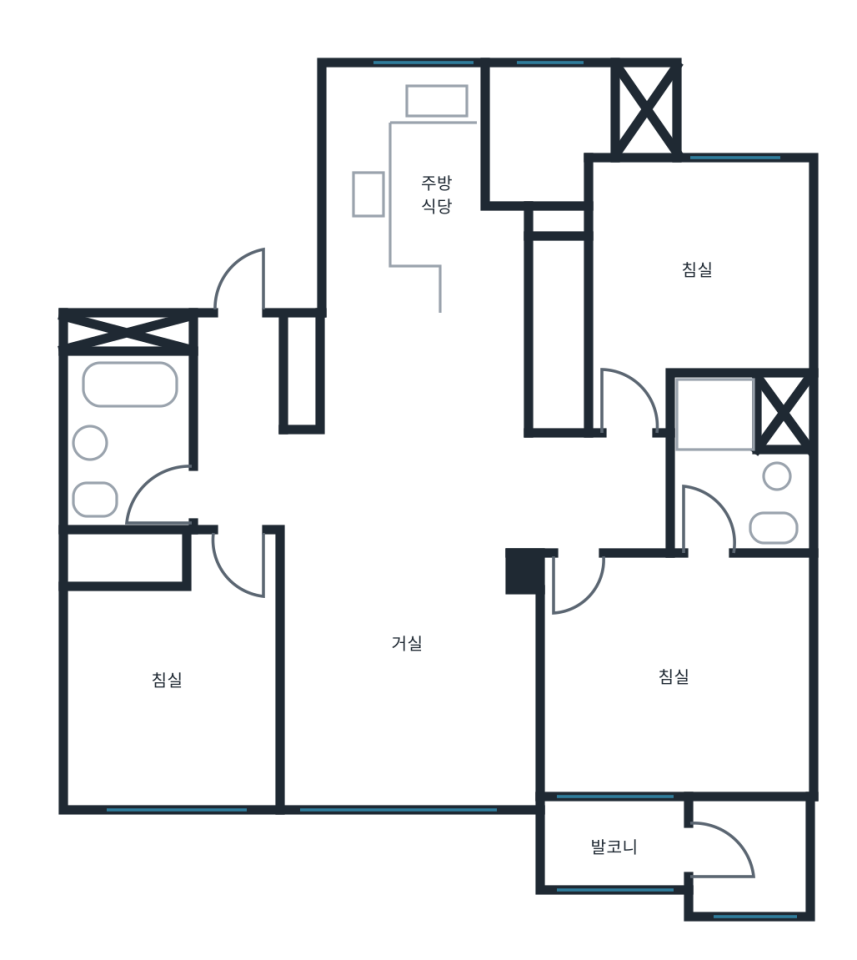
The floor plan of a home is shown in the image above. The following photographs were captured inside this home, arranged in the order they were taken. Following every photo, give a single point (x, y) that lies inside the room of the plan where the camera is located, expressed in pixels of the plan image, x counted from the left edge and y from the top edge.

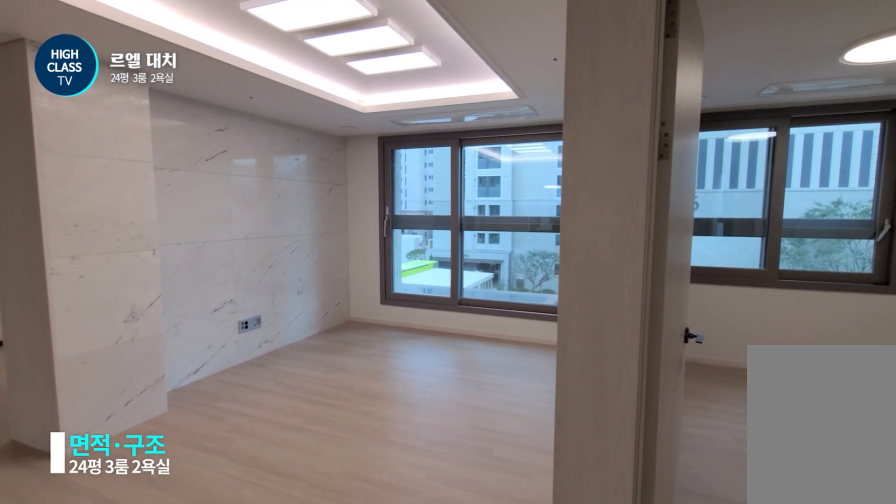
(262, 481)
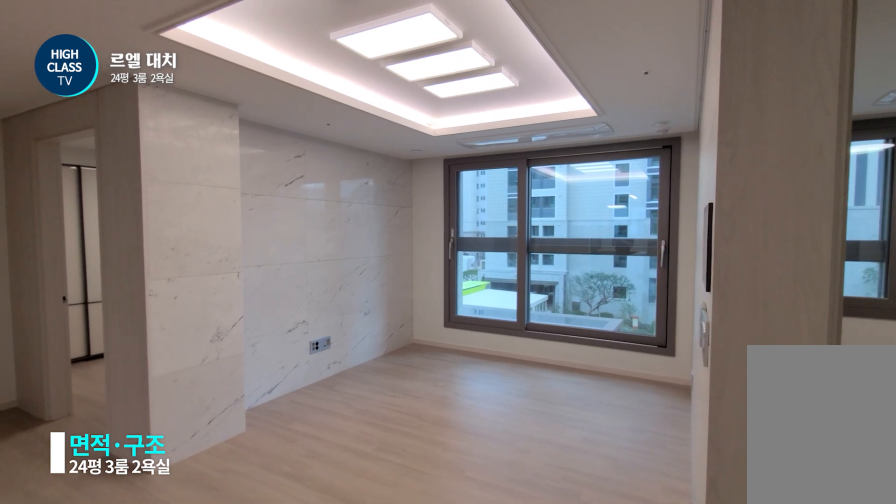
(262, 481)
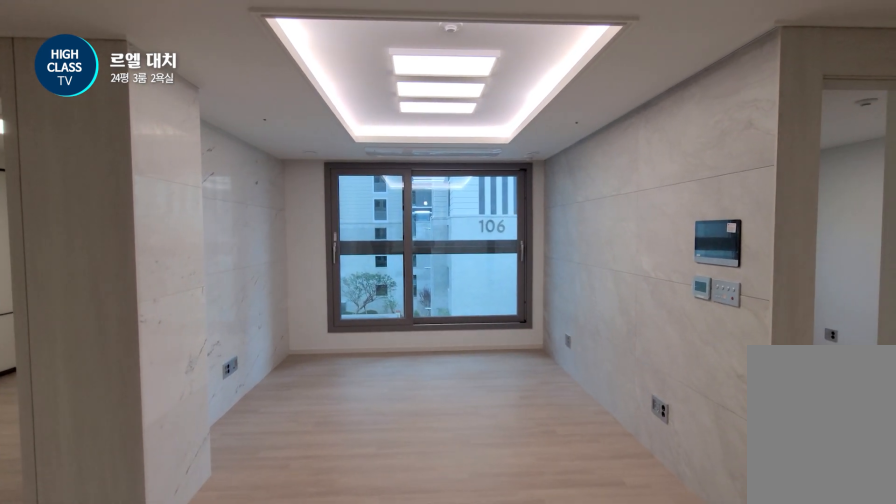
(408, 619)
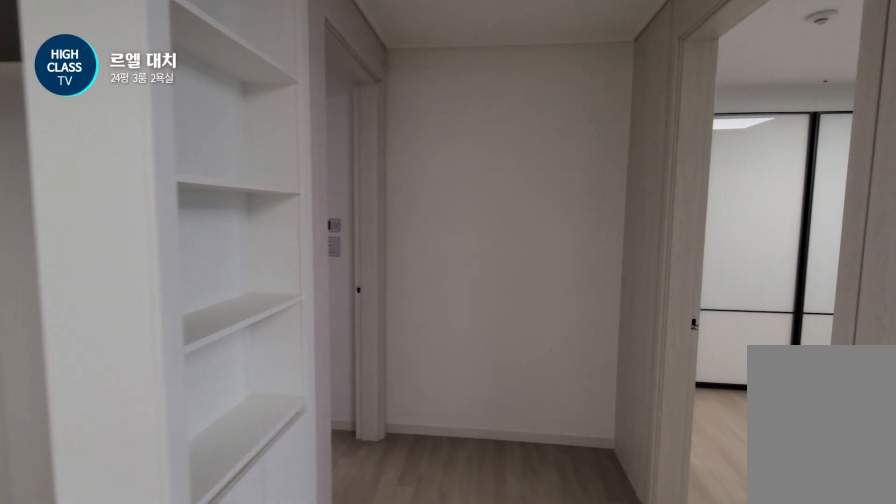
(408, 619)
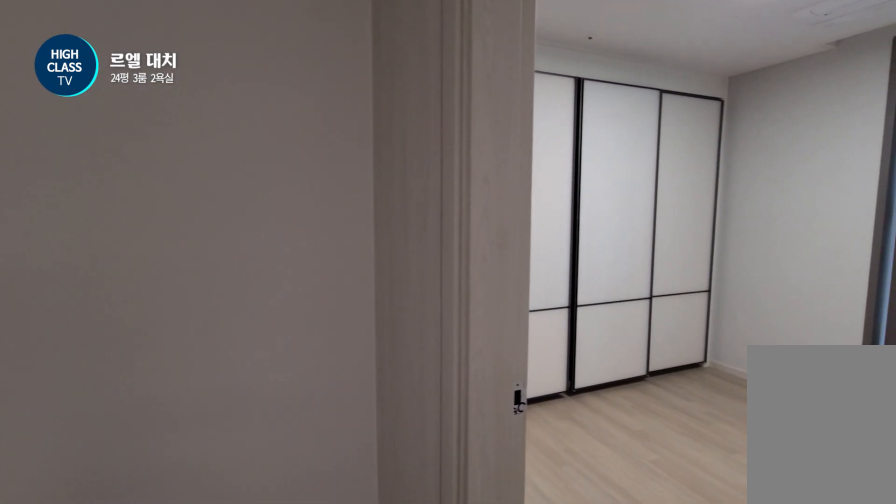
(603, 495)
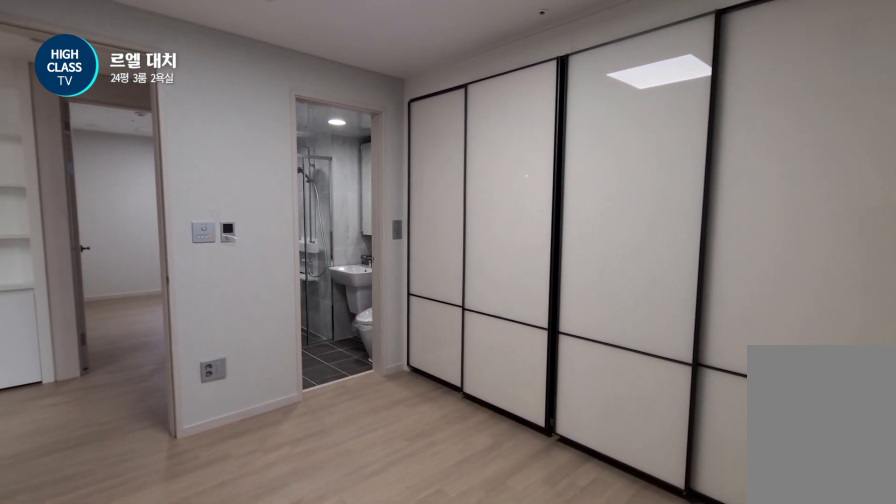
(663, 711)
